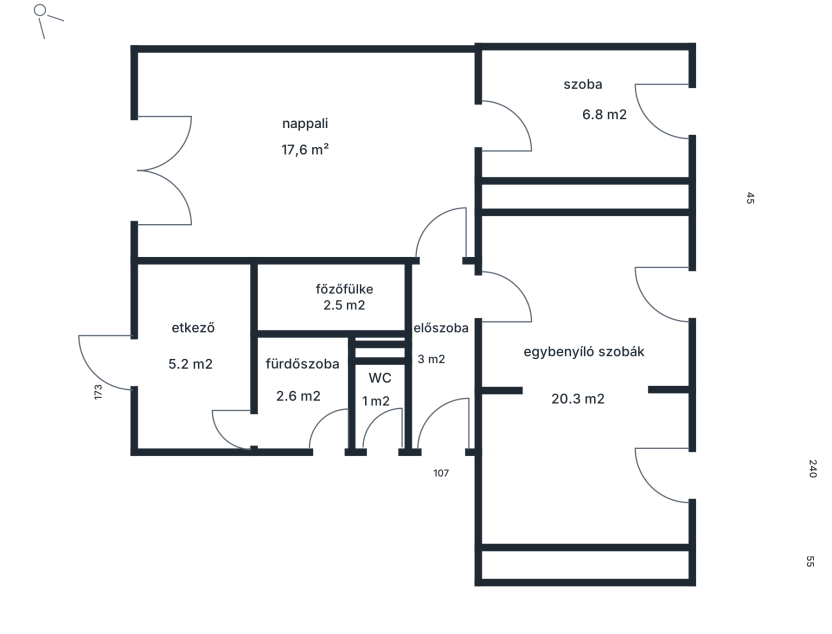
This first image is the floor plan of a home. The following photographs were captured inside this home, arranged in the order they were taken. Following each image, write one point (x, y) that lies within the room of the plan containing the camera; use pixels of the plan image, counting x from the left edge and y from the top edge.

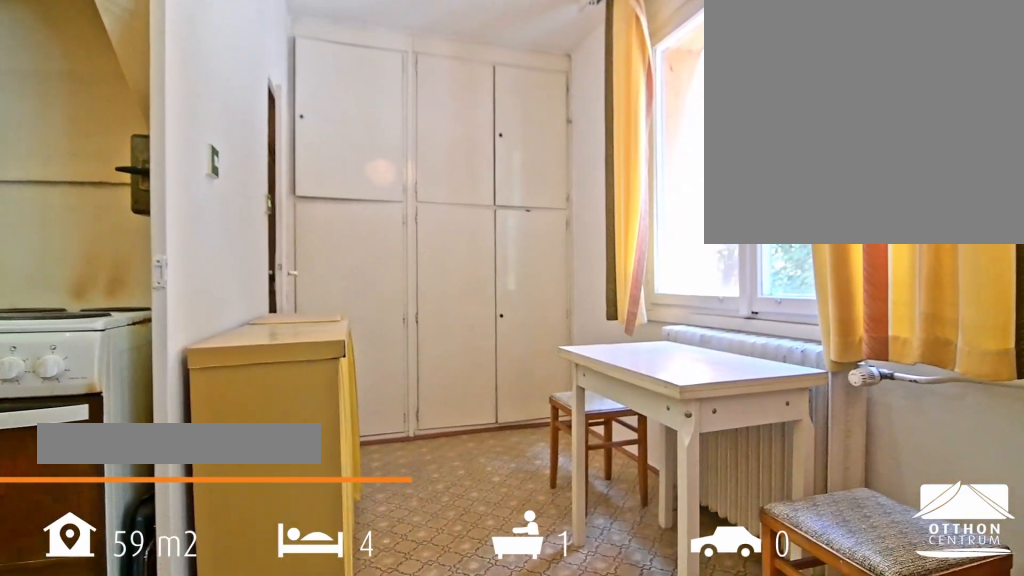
(194, 348)
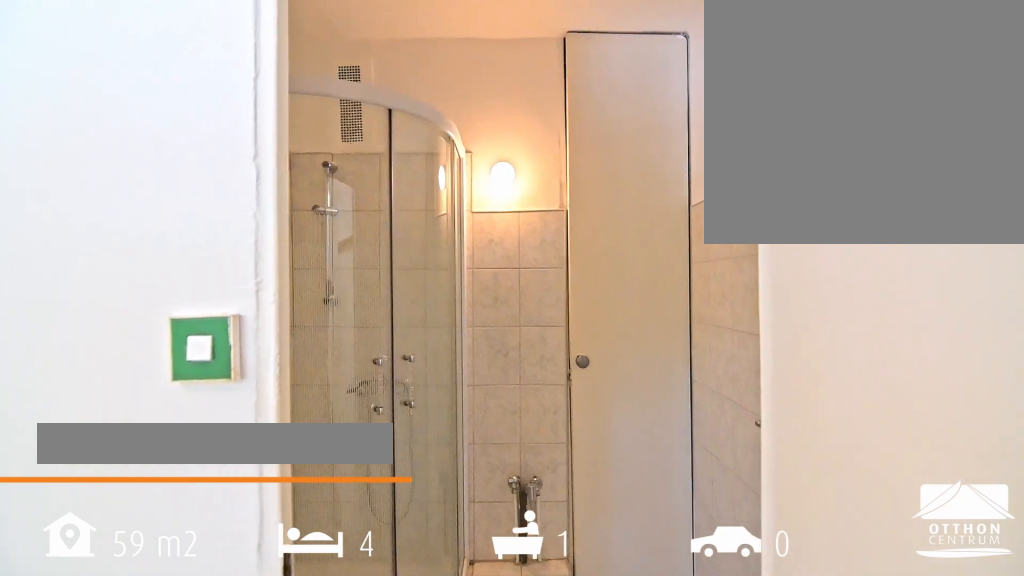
(303, 396)
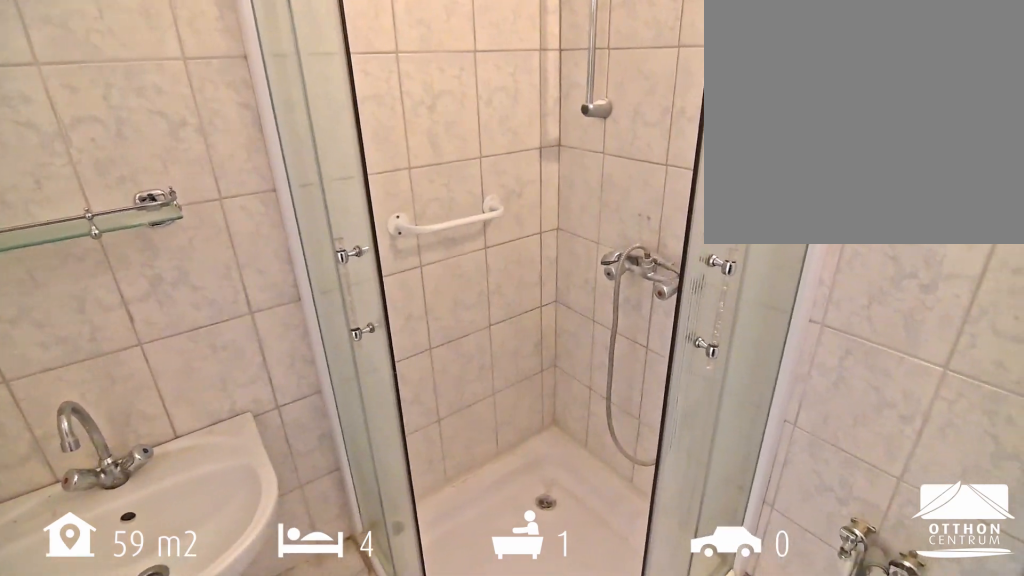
(304, 396)
